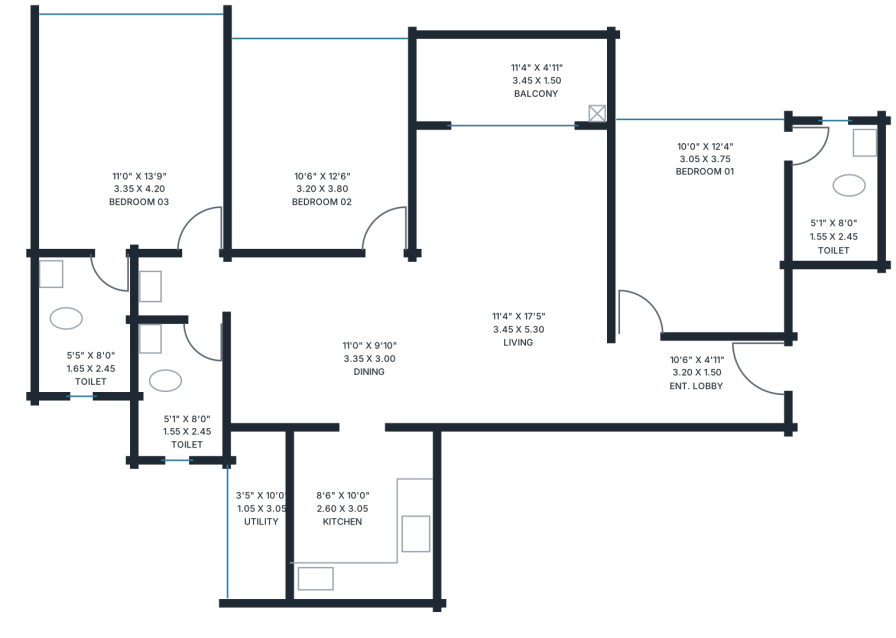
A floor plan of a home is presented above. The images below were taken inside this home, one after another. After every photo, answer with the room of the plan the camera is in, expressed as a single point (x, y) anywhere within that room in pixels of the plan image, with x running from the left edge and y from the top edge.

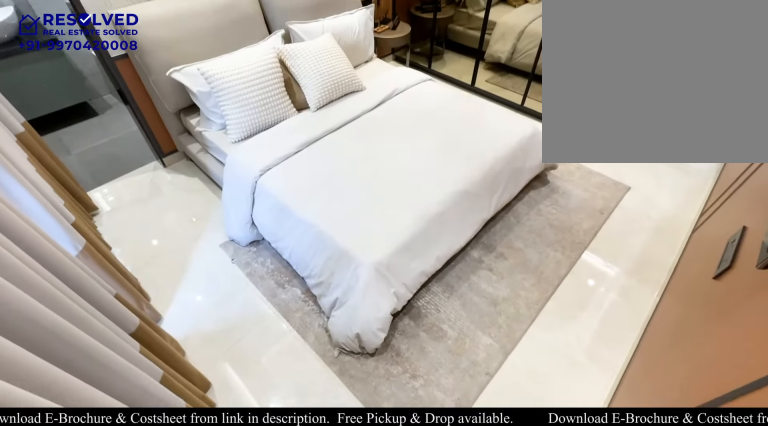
(700, 227)
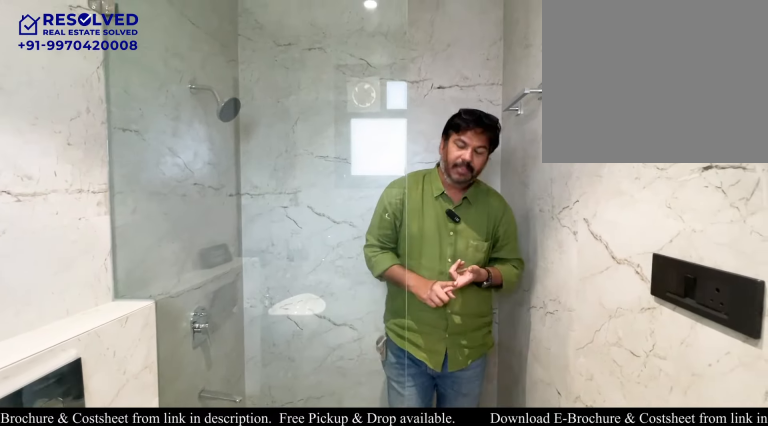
(833, 195)
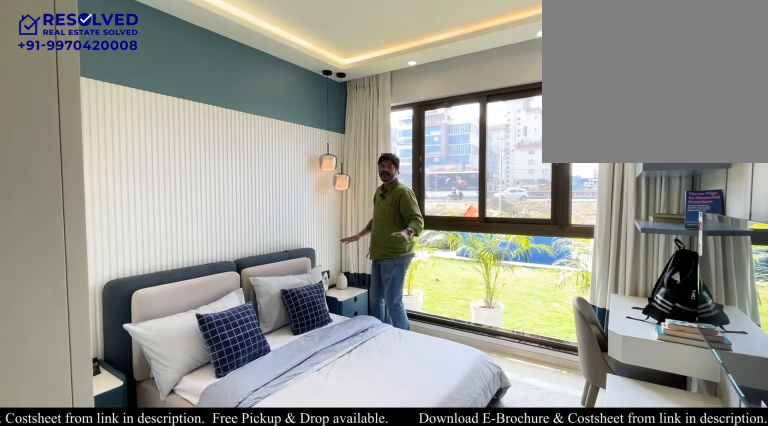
(320, 144)
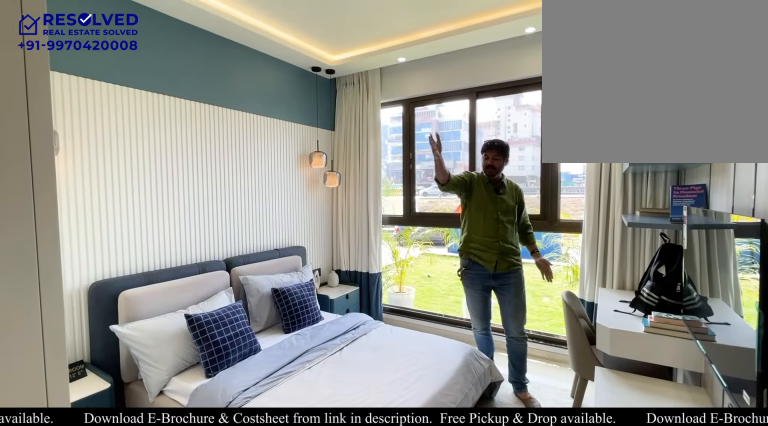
(319, 144)
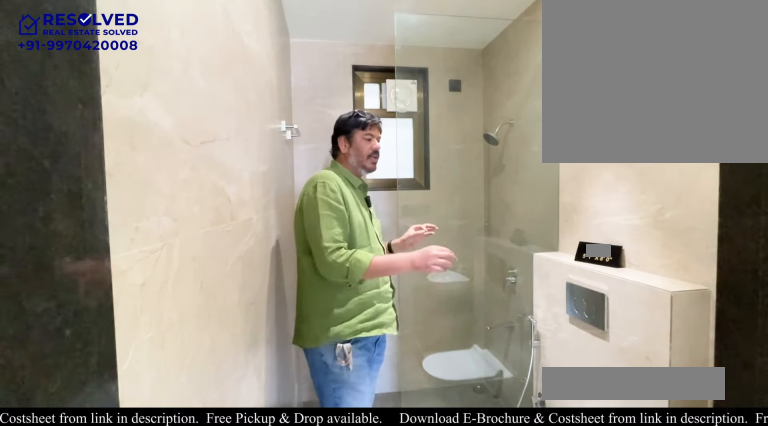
(179, 388)
